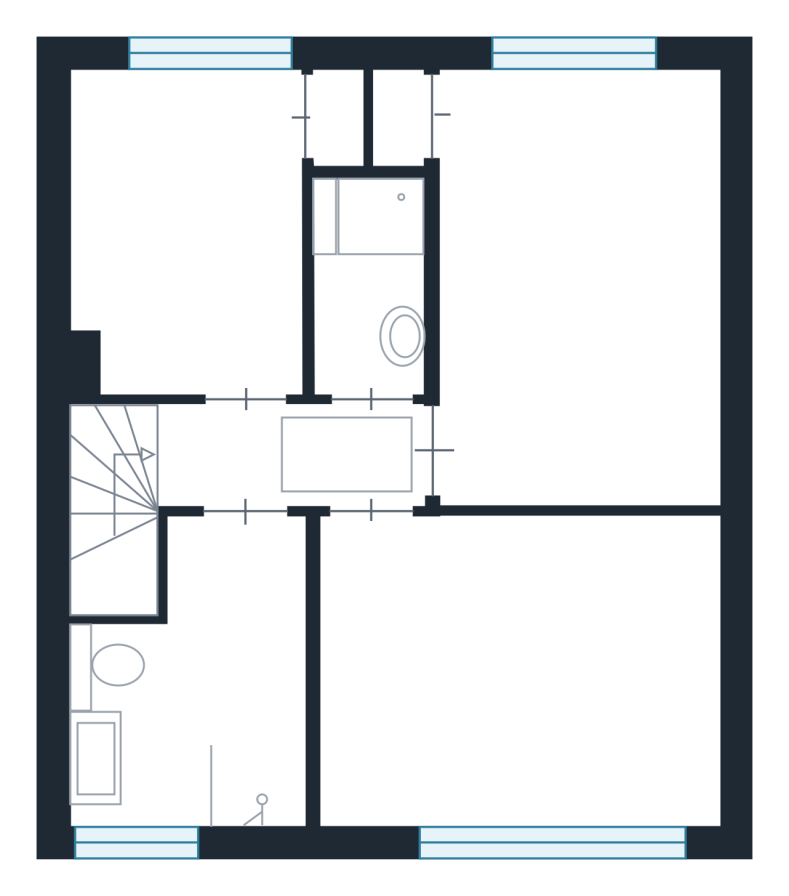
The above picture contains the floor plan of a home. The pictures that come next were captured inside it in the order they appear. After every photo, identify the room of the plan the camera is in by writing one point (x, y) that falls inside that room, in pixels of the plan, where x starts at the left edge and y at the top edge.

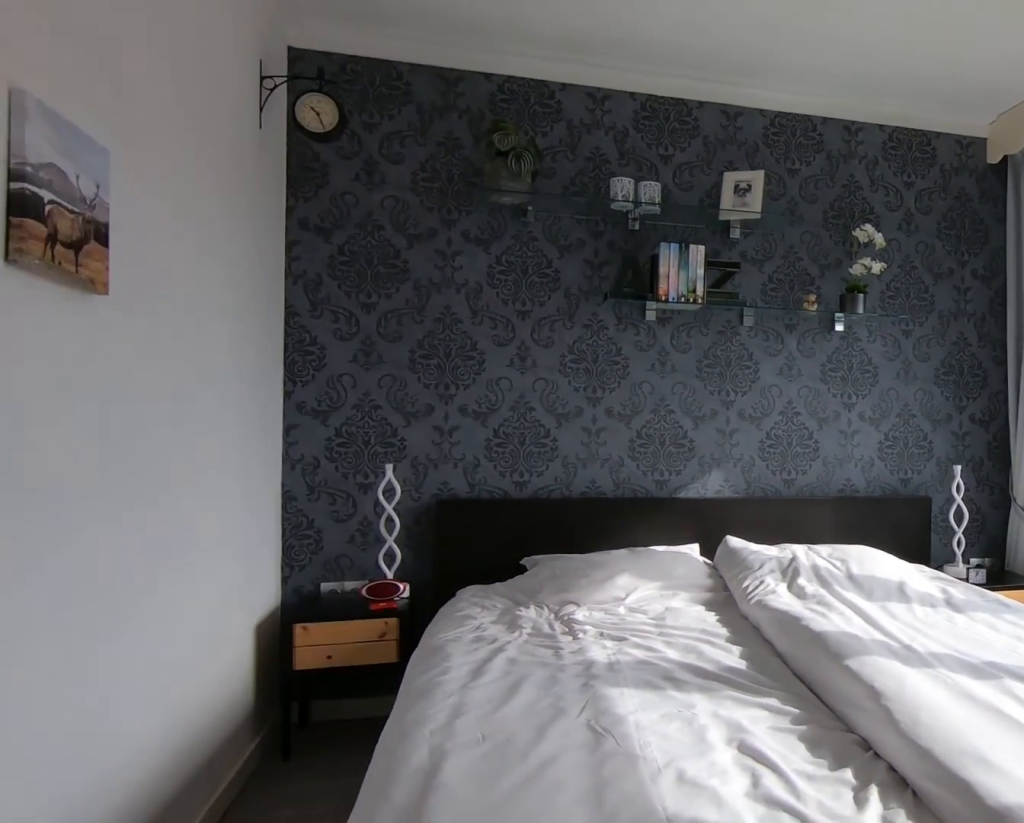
(520, 671)
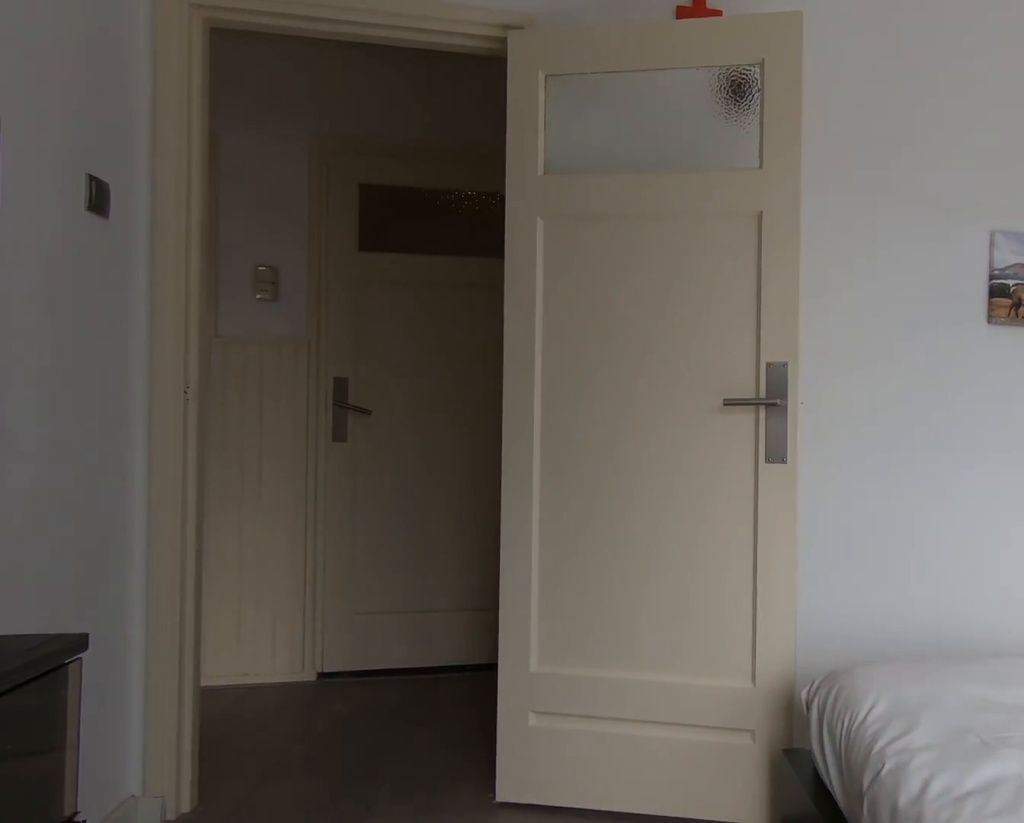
(520, 671)
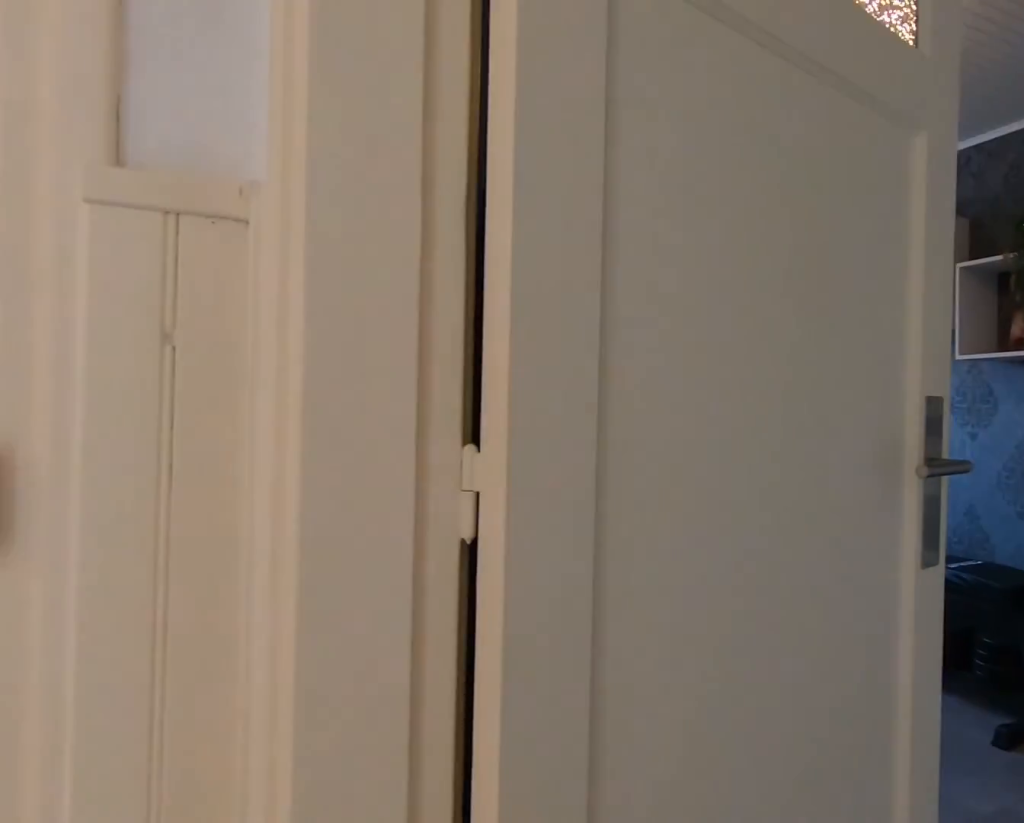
(292, 454)
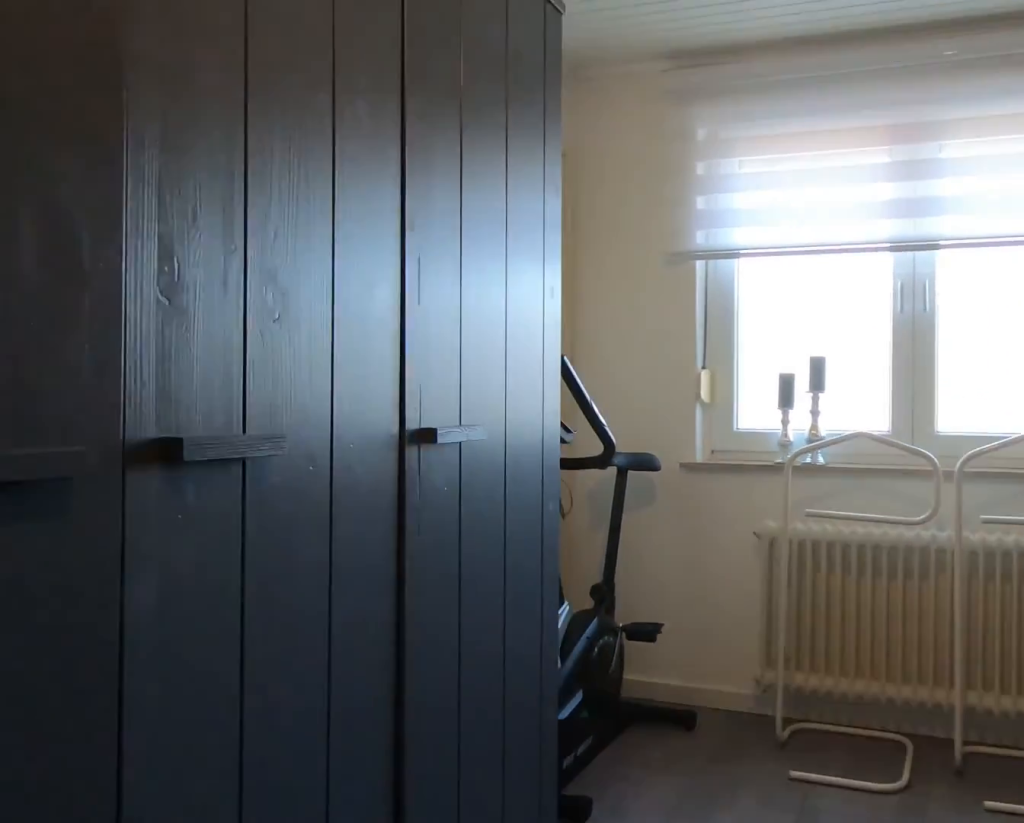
(577, 287)
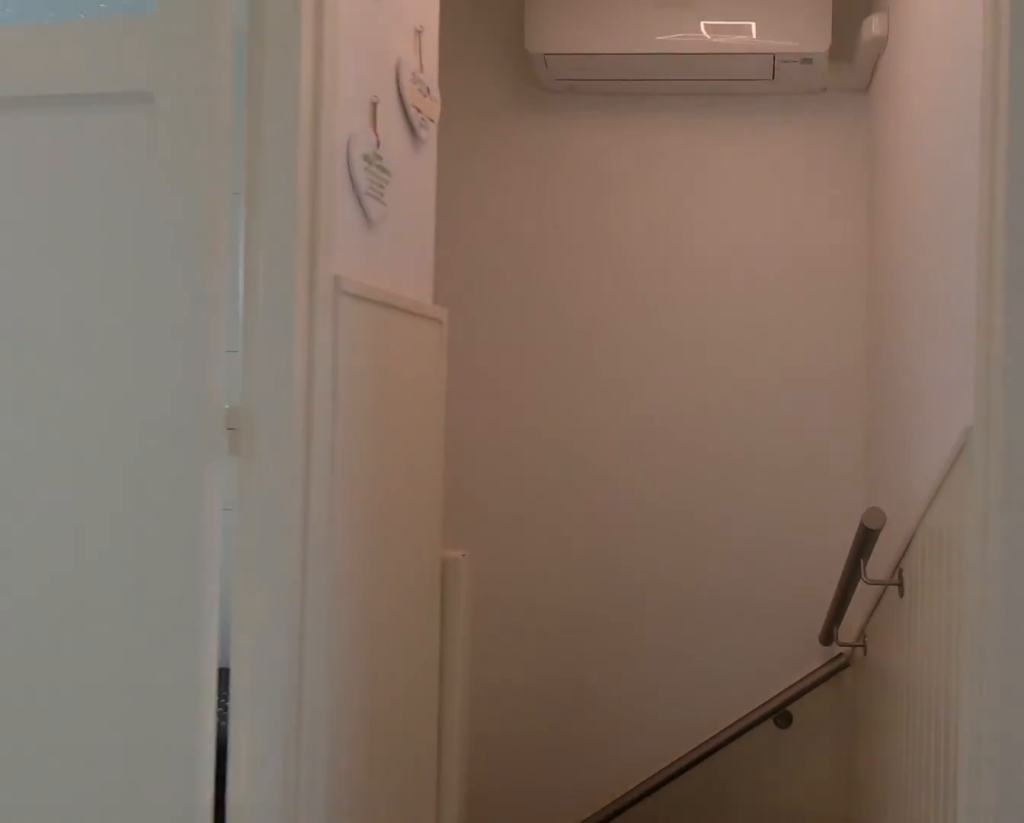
(291, 454)
